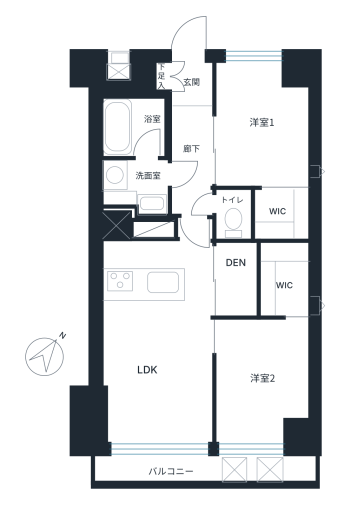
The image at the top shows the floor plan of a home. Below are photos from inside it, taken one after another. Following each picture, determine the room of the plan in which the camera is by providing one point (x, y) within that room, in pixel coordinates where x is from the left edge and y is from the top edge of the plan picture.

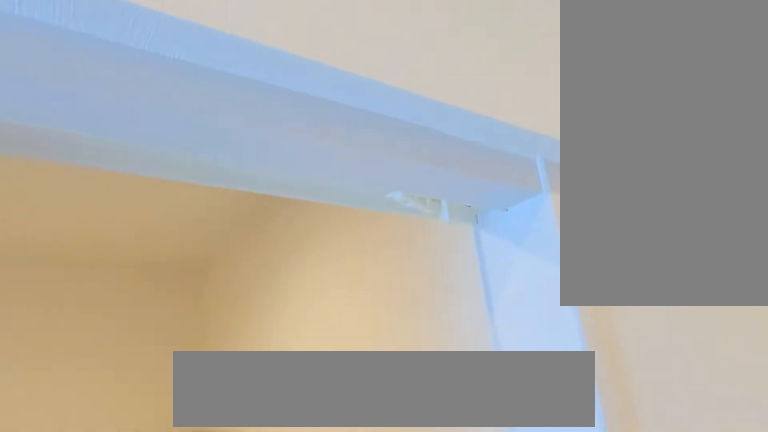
(265, 128)
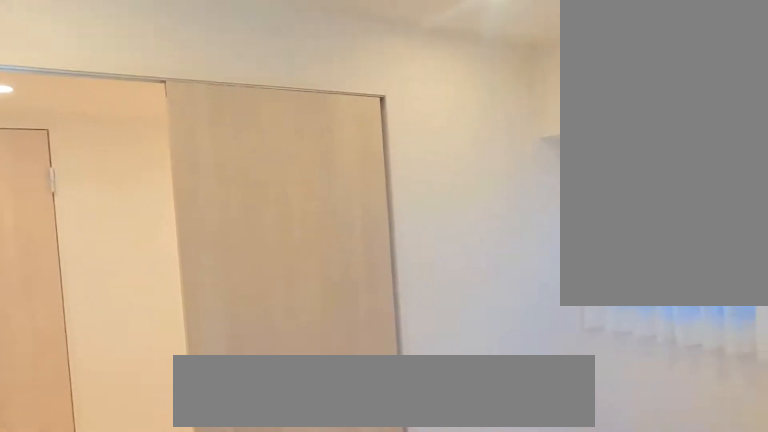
(265, 128)
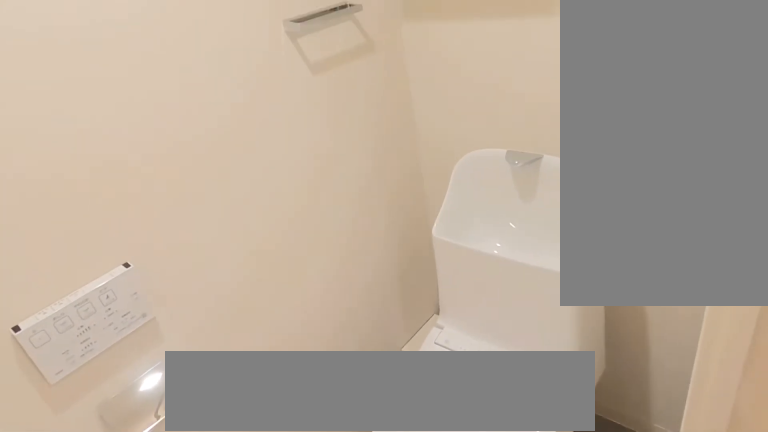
(237, 215)
